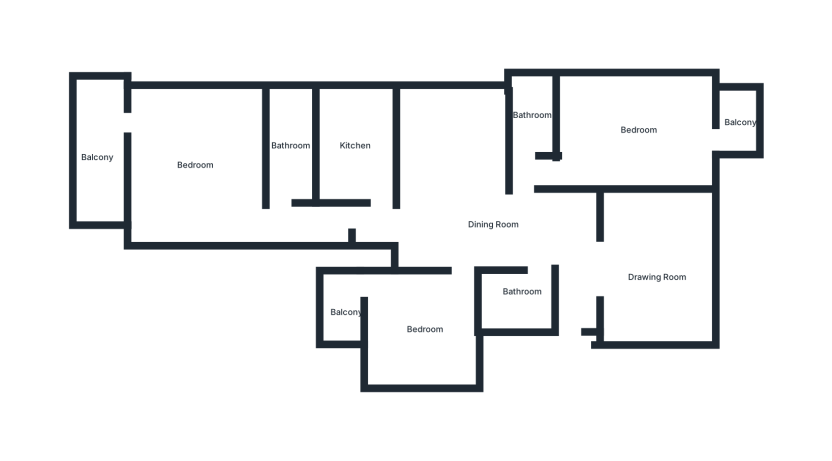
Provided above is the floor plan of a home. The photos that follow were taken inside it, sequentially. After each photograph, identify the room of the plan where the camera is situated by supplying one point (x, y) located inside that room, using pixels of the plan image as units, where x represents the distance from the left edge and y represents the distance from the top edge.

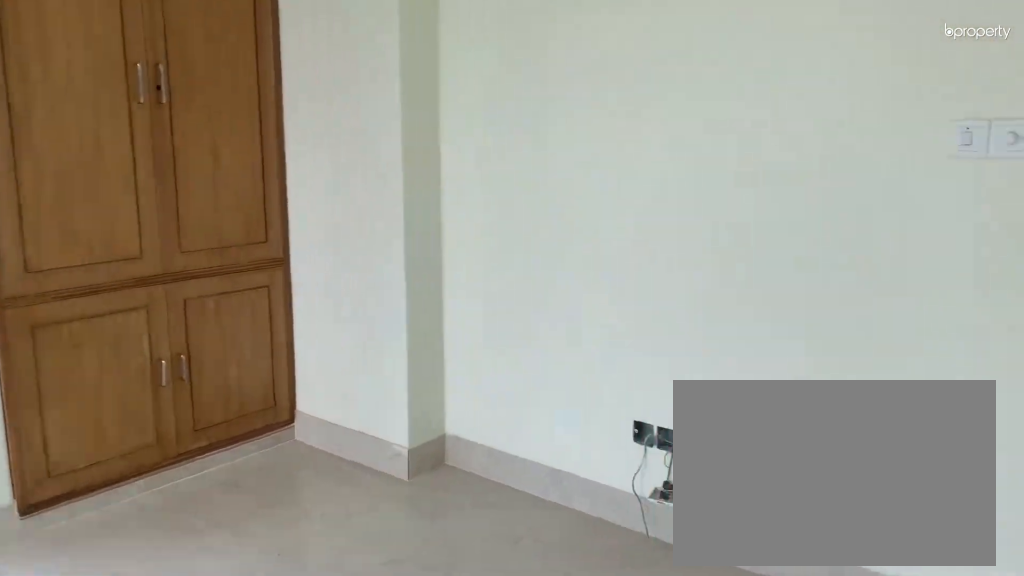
(194, 166)
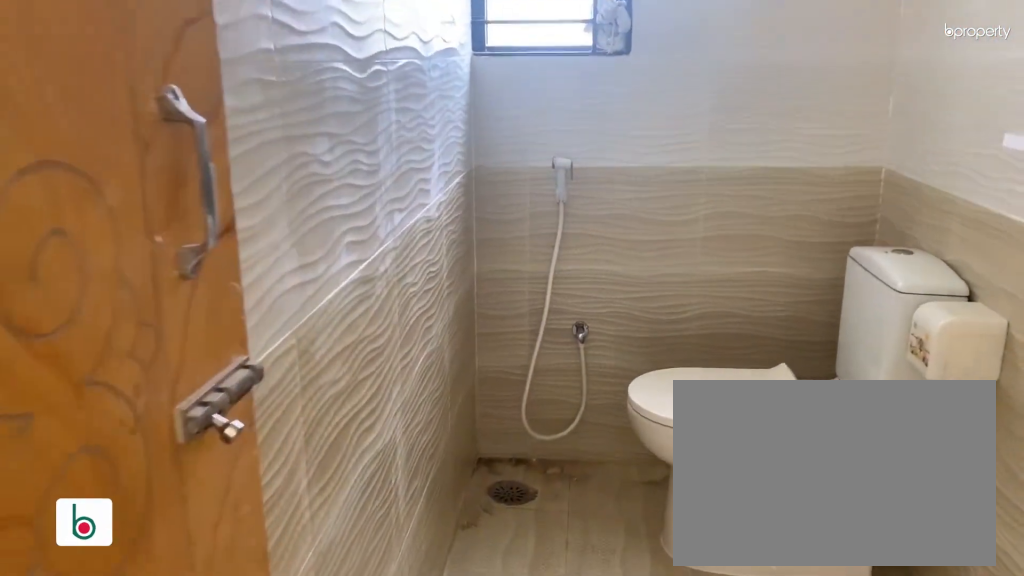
(288, 147)
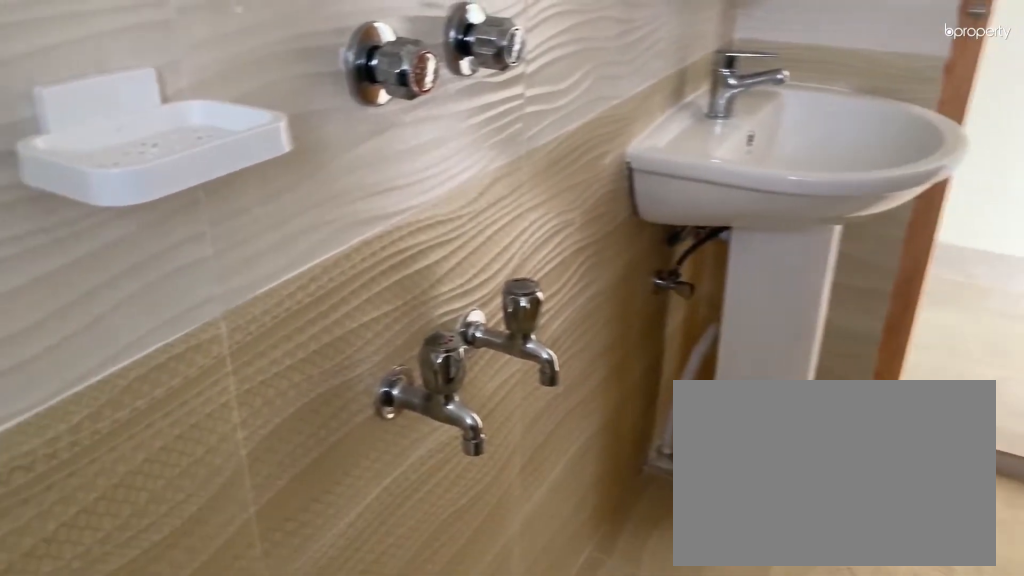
(288, 147)
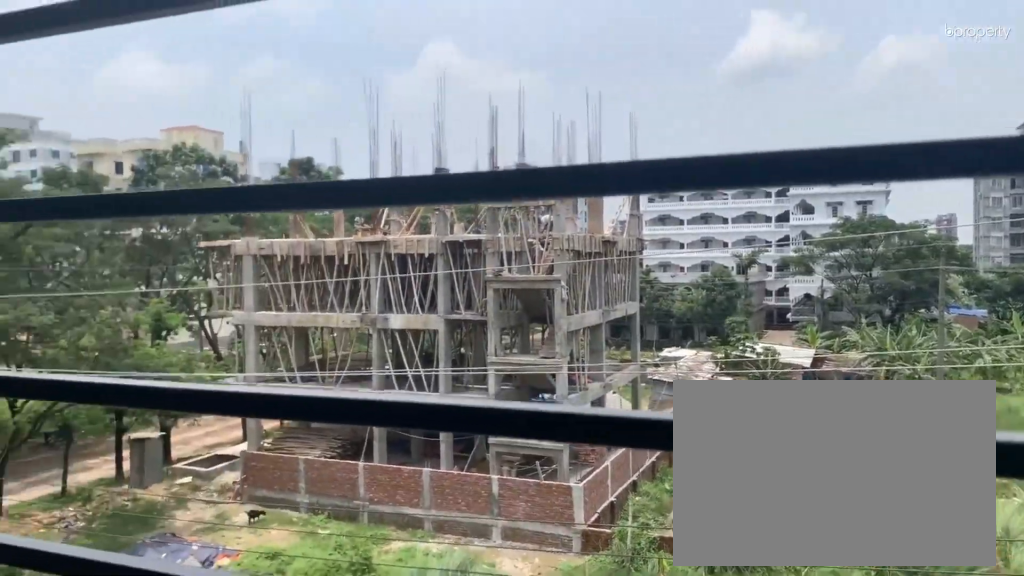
(98, 156)
